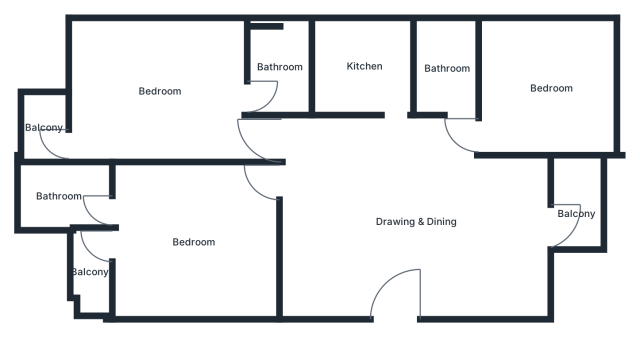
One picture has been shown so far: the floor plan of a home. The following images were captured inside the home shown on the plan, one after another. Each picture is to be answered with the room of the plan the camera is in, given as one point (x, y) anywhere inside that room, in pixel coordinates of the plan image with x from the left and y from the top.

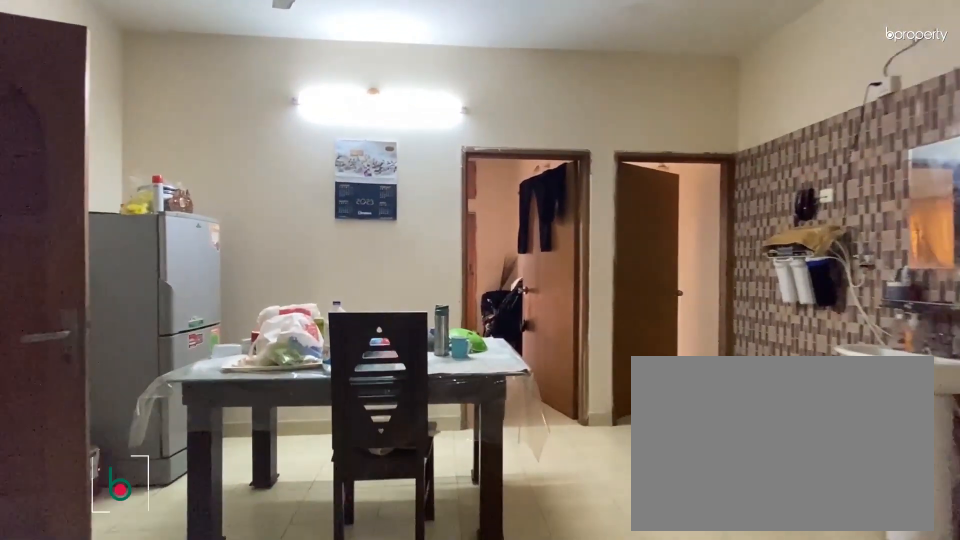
(416, 221)
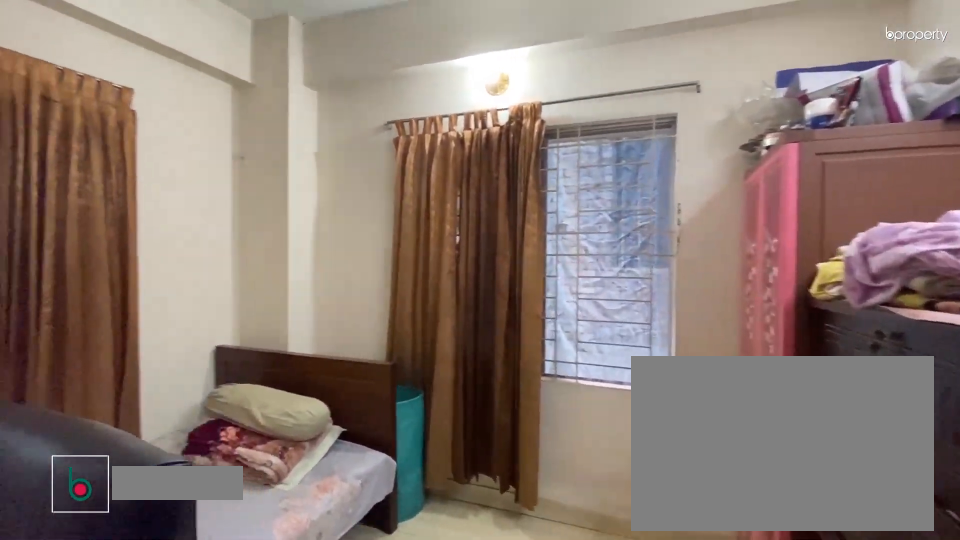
(551, 88)
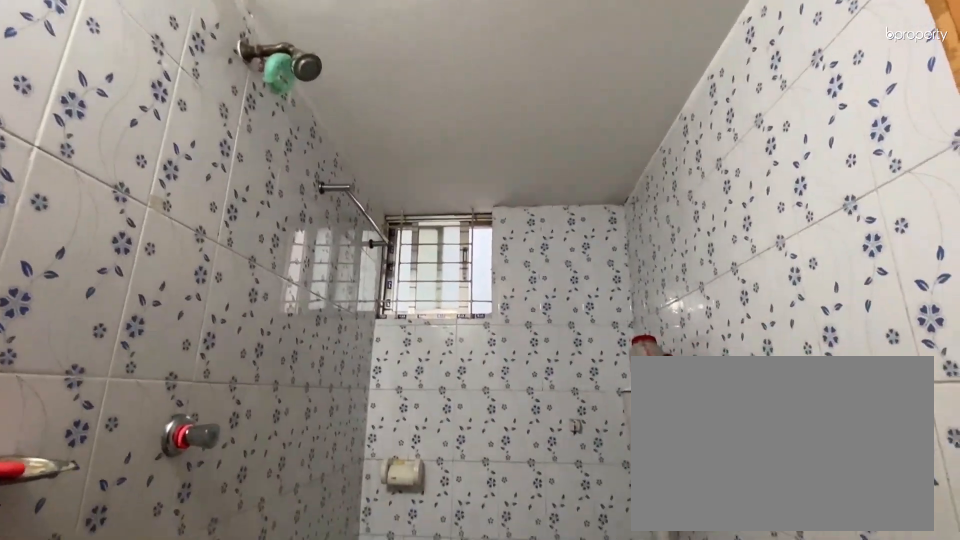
(448, 69)
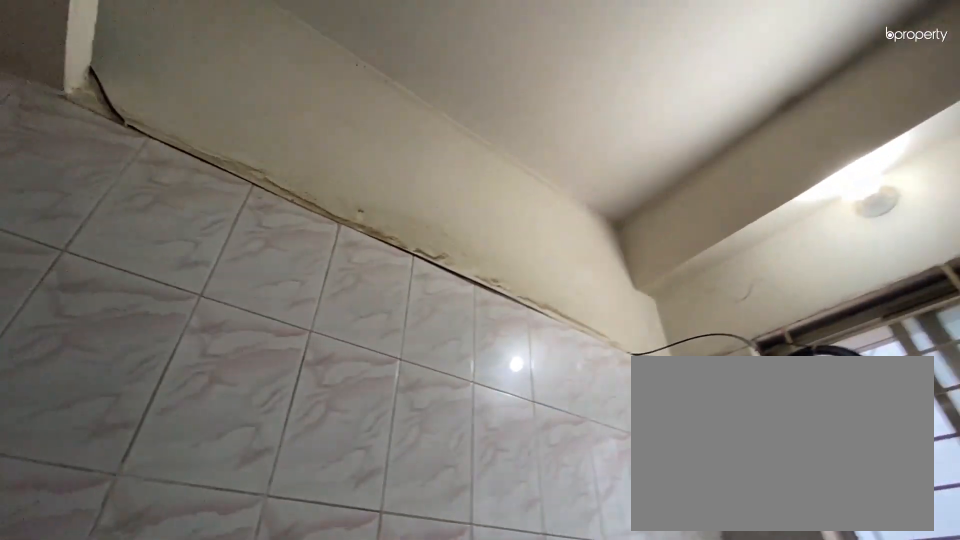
(365, 66)
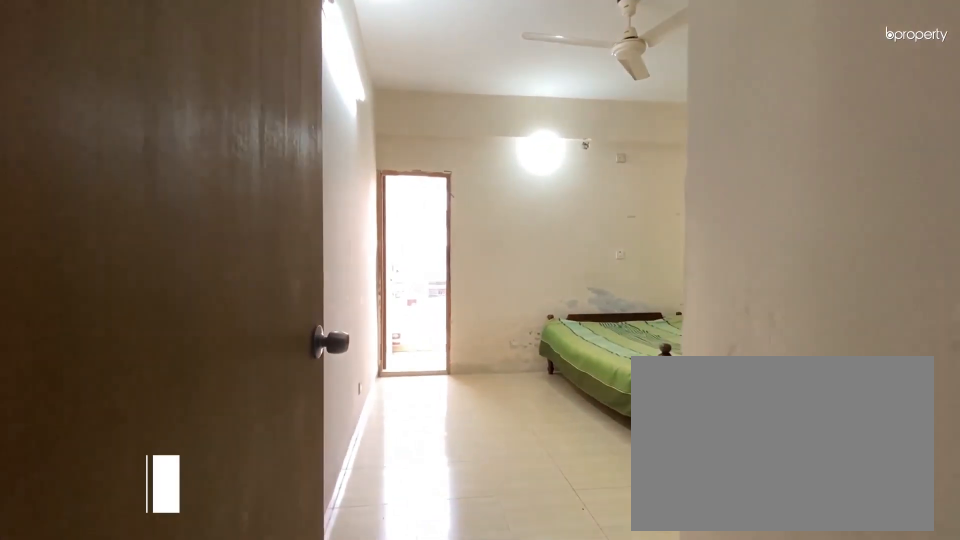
(269, 138)
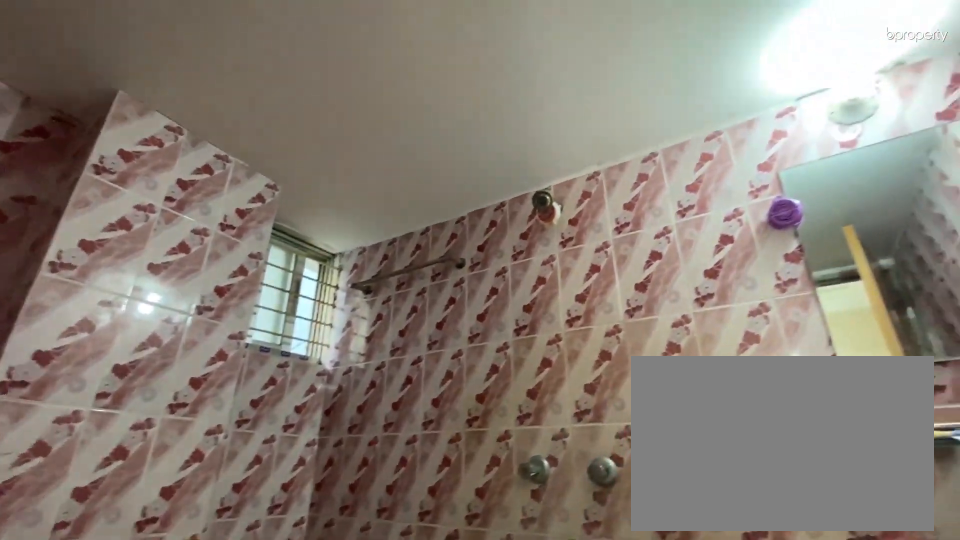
(283, 70)
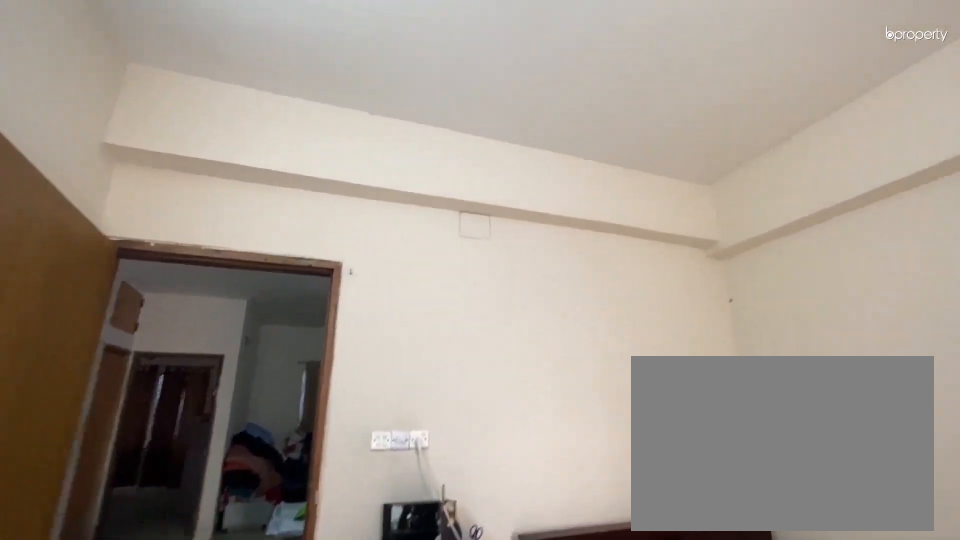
(195, 242)
